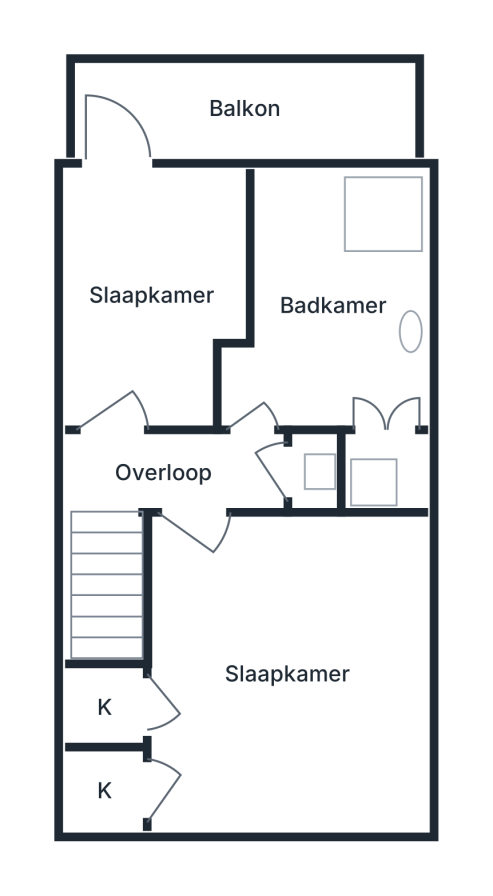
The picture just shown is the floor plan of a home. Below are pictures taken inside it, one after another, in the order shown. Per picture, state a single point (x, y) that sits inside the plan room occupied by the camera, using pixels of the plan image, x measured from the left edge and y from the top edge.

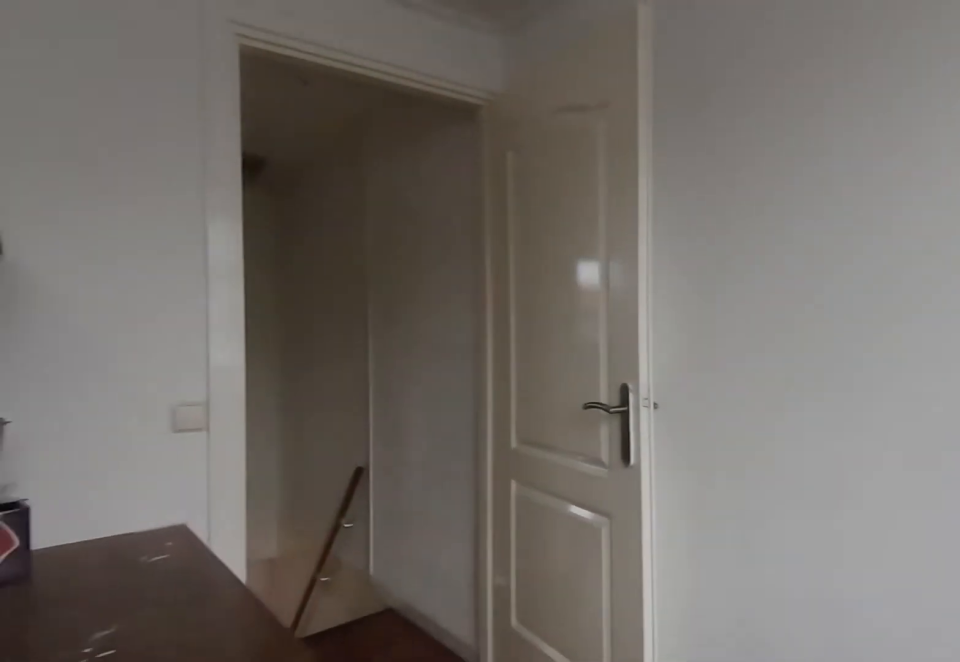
(156, 236)
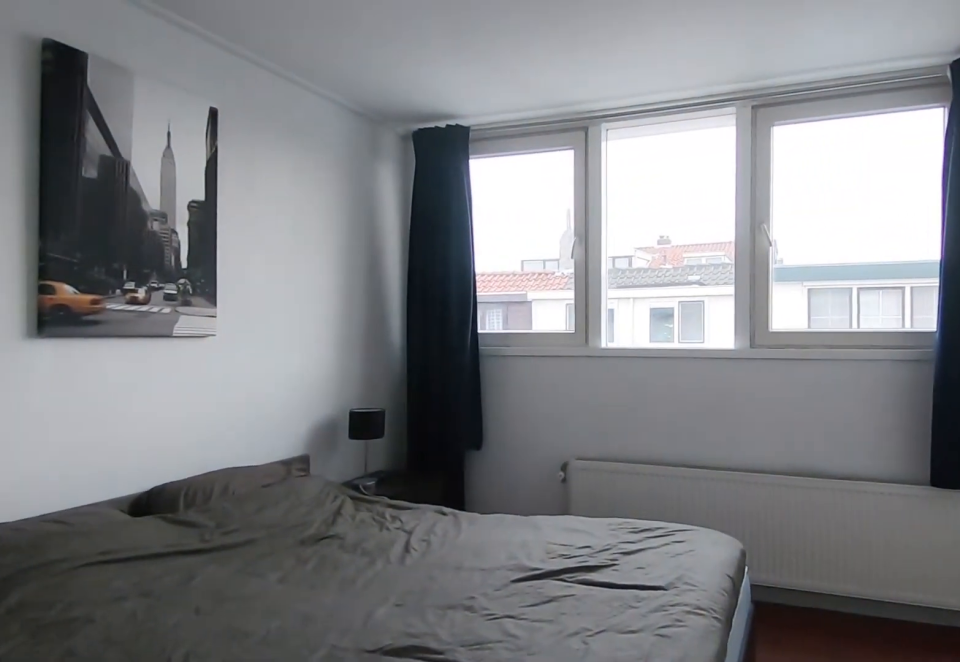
(407, 749)
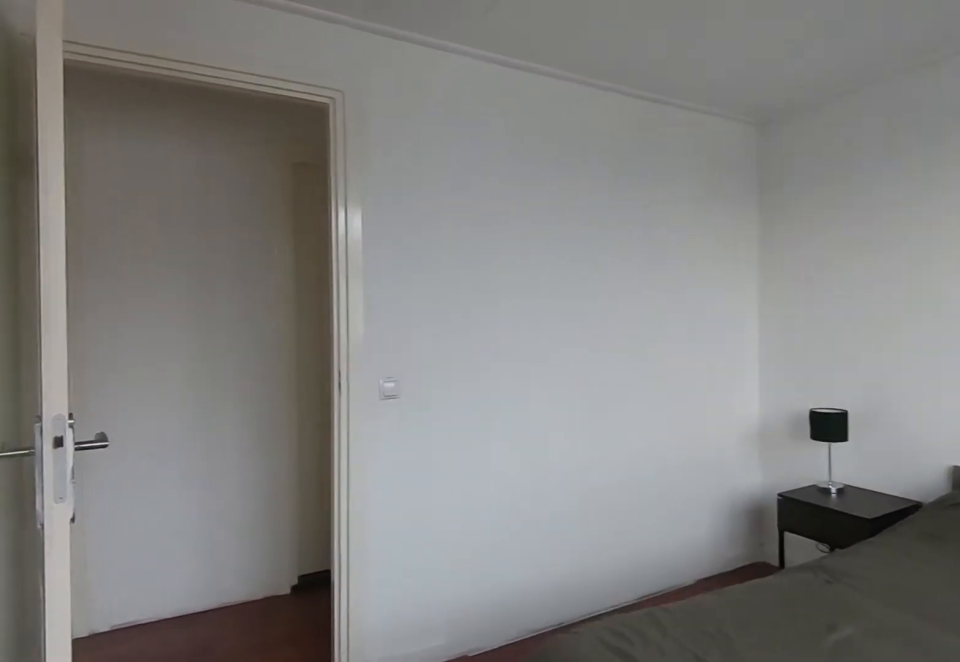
(407, 749)
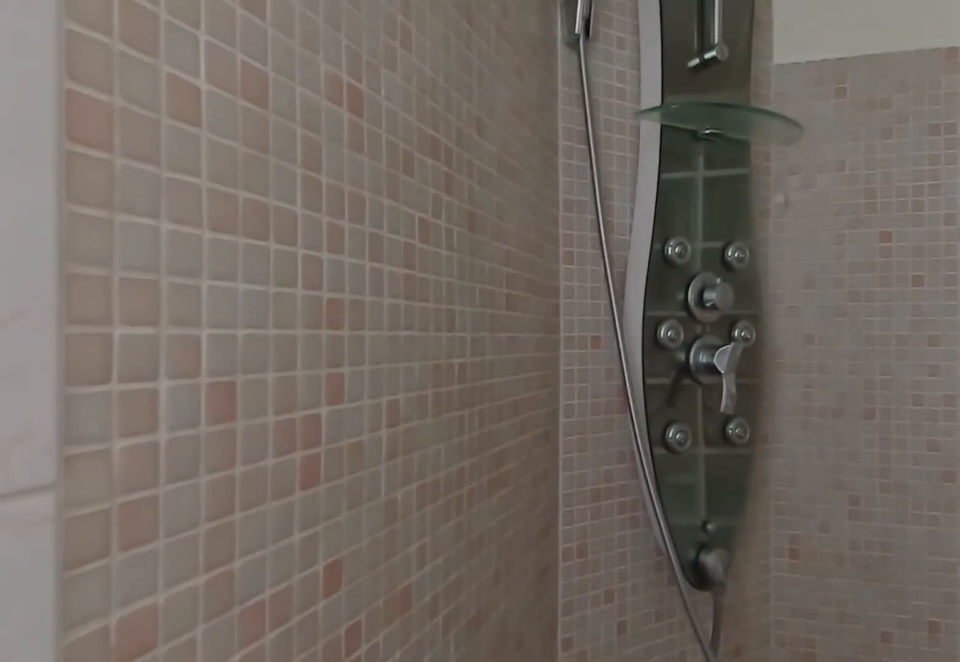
(318, 228)
